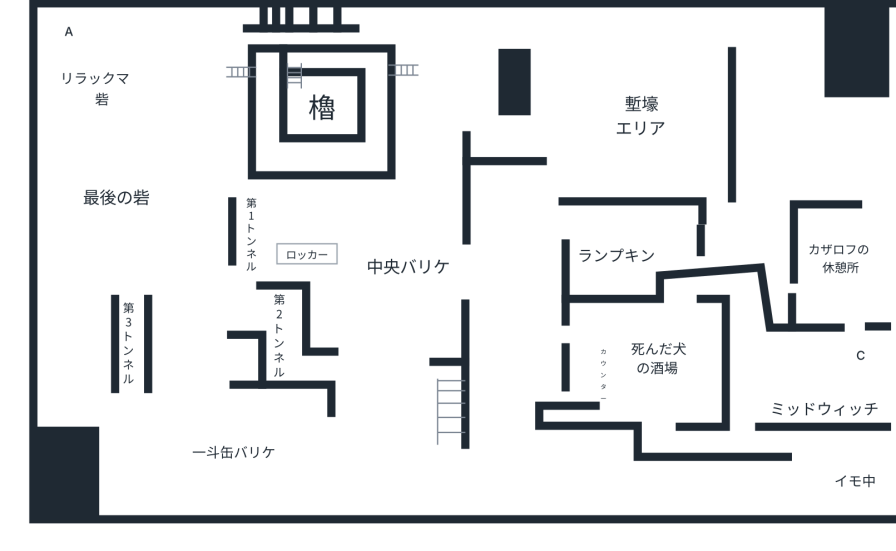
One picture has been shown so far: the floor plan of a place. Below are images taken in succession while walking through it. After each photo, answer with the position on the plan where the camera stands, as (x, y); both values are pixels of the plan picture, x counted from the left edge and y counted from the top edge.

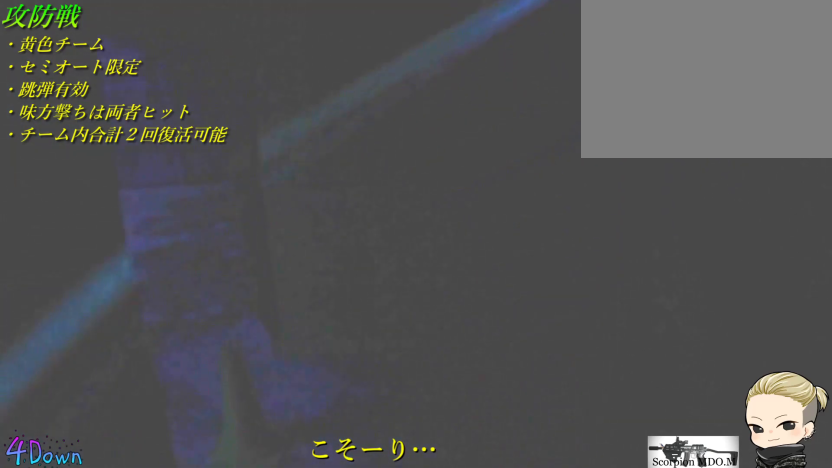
(284, 327)
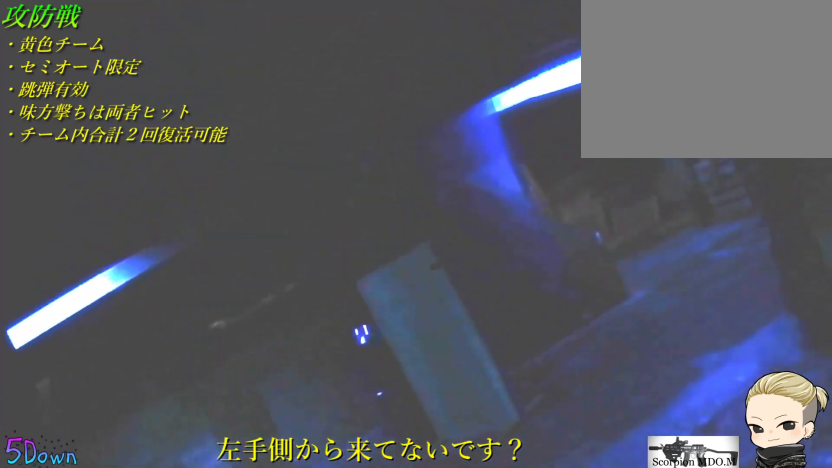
(318, 365)
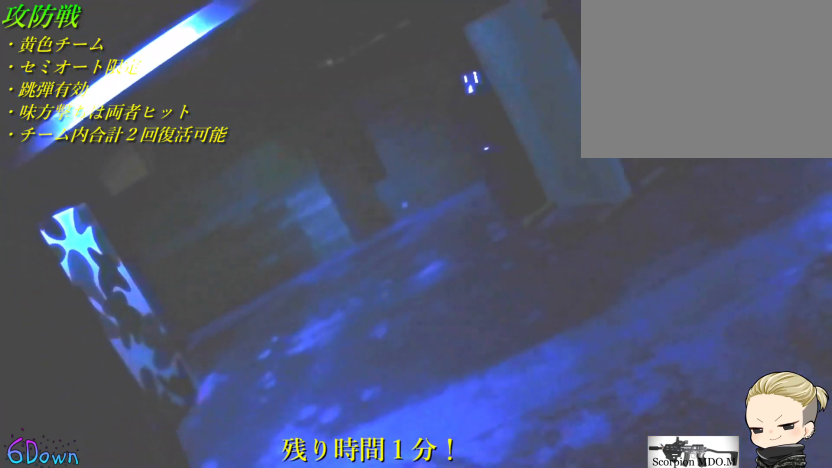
(318, 365)
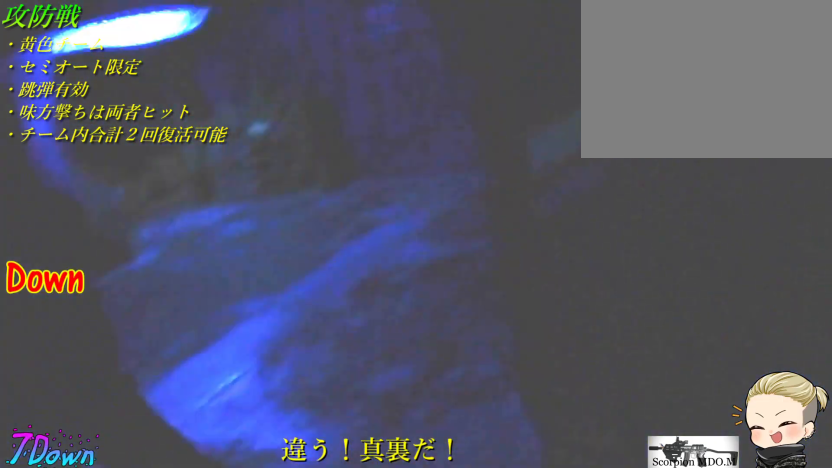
(318, 365)
